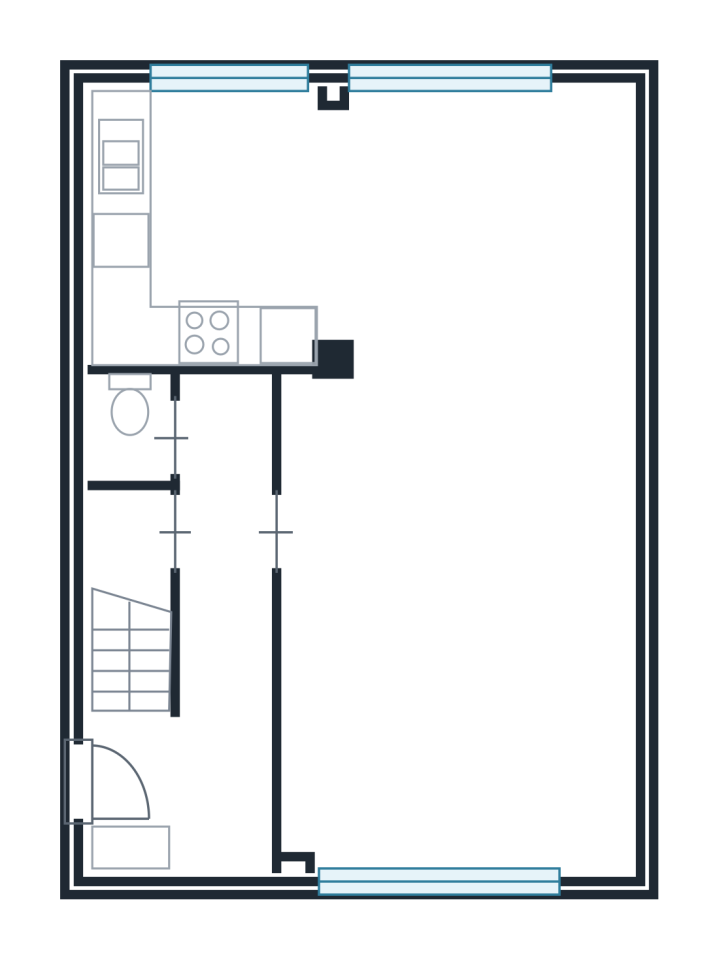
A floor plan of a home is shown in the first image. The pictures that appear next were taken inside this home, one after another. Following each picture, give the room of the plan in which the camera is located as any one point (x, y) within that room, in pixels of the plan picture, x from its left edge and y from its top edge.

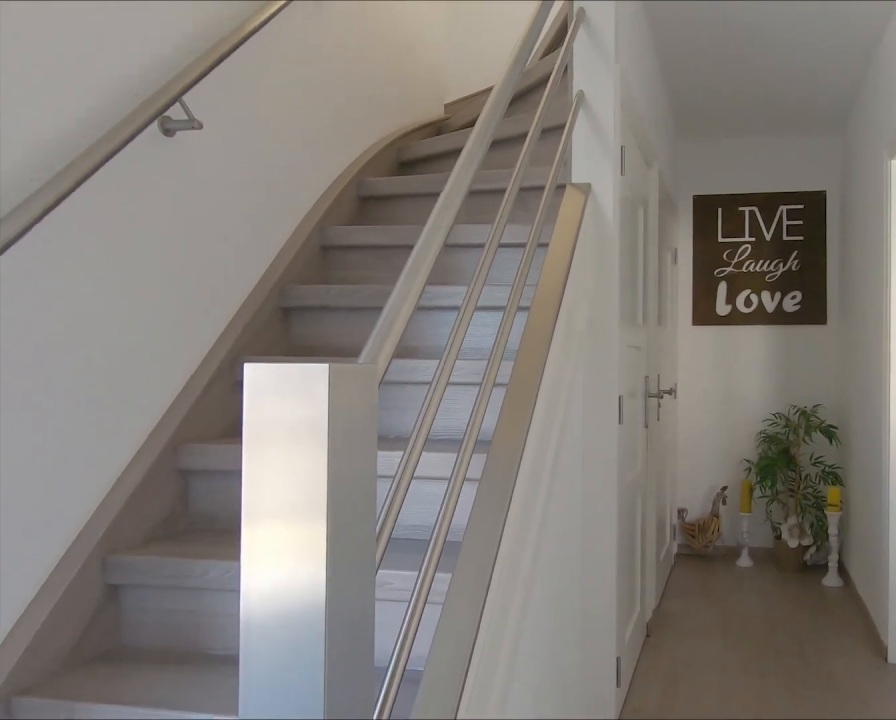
(208, 649)
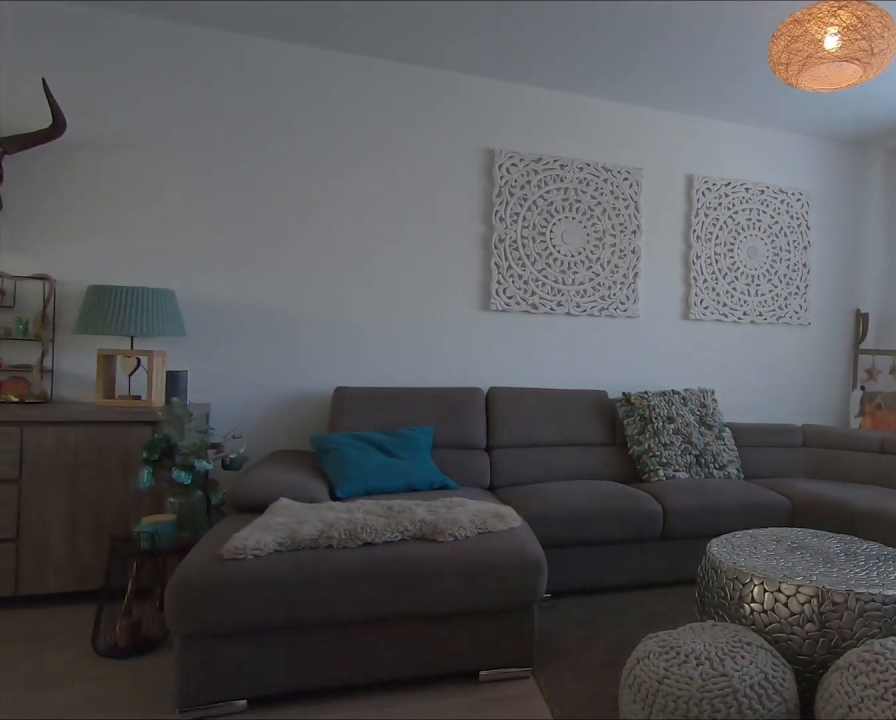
(465, 496)
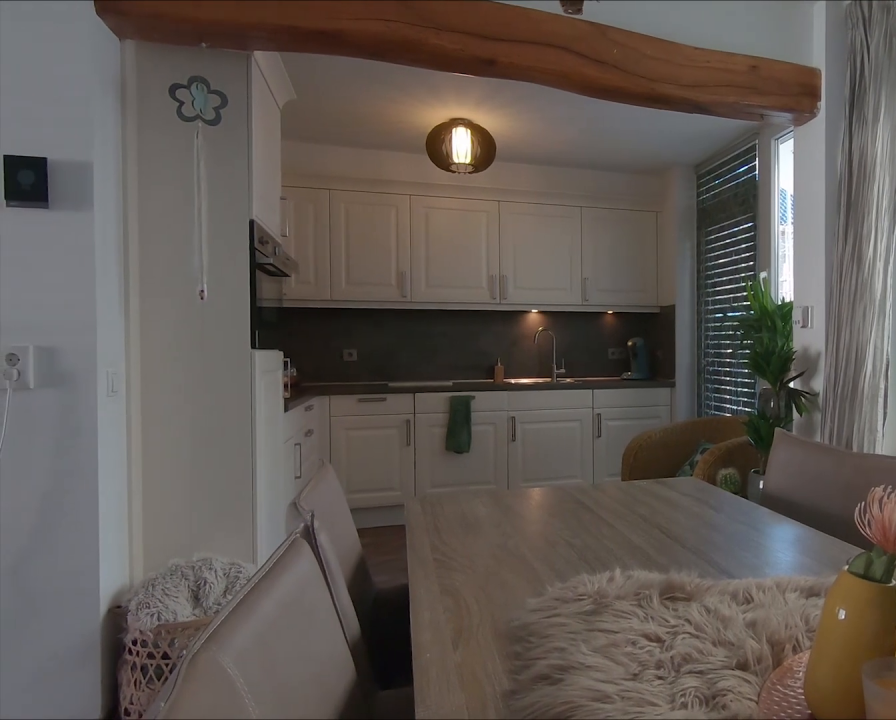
(465, 496)
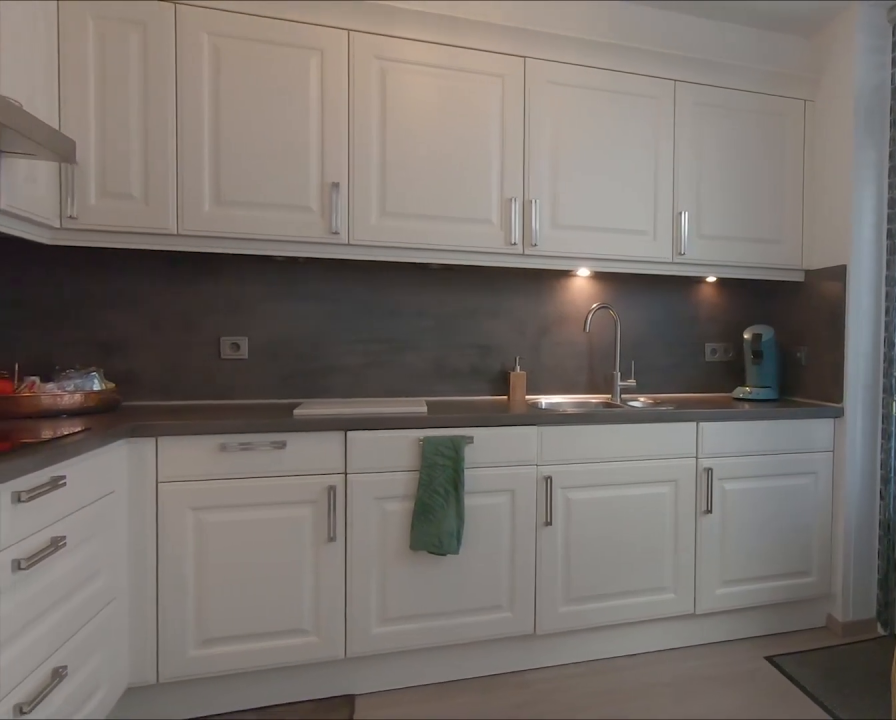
(249, 201)
